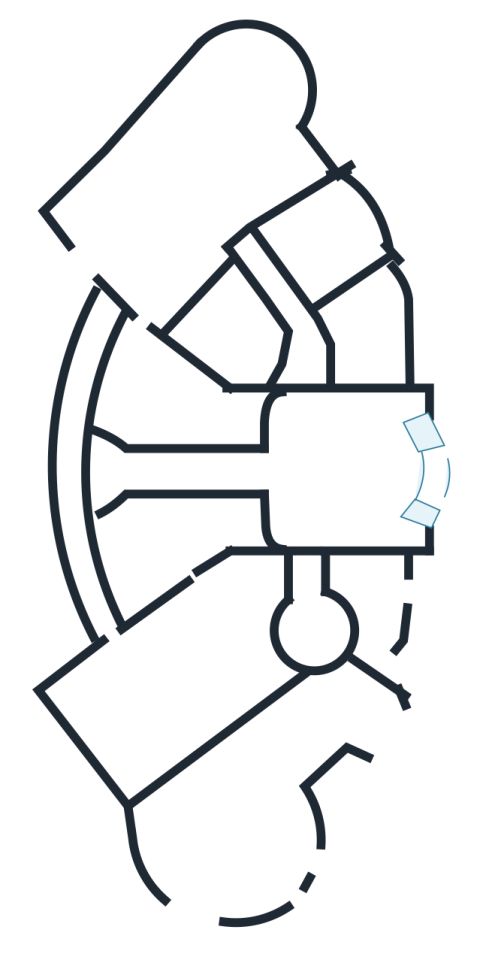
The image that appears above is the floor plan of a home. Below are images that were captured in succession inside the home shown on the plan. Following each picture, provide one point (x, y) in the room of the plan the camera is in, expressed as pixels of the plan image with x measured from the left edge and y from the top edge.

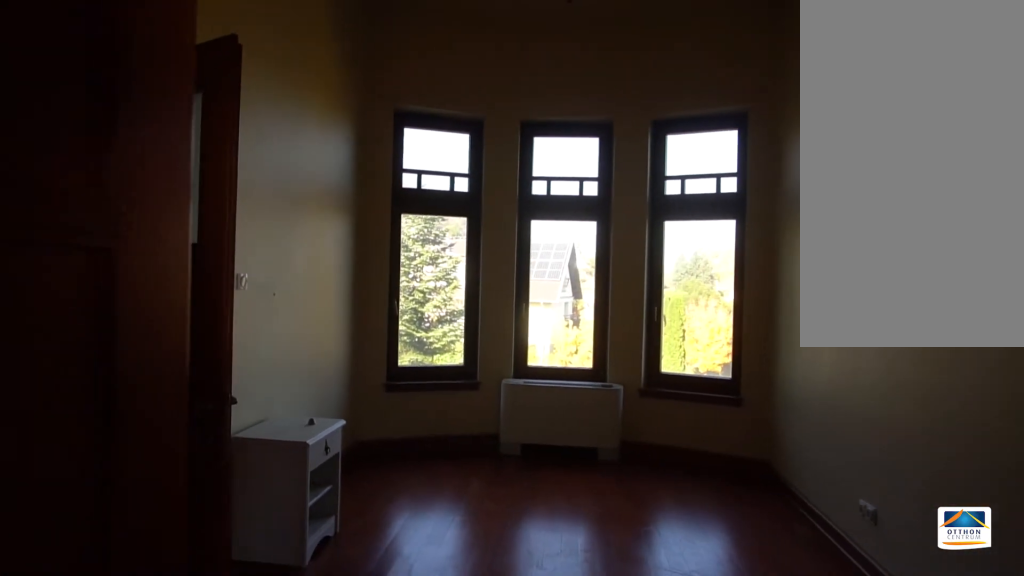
(376, 643)
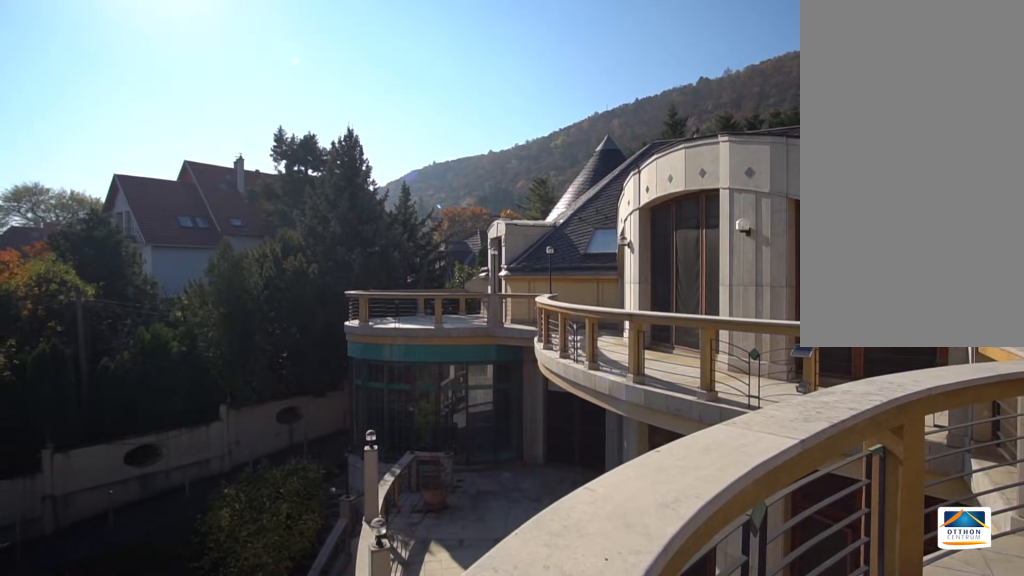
(183, 878)
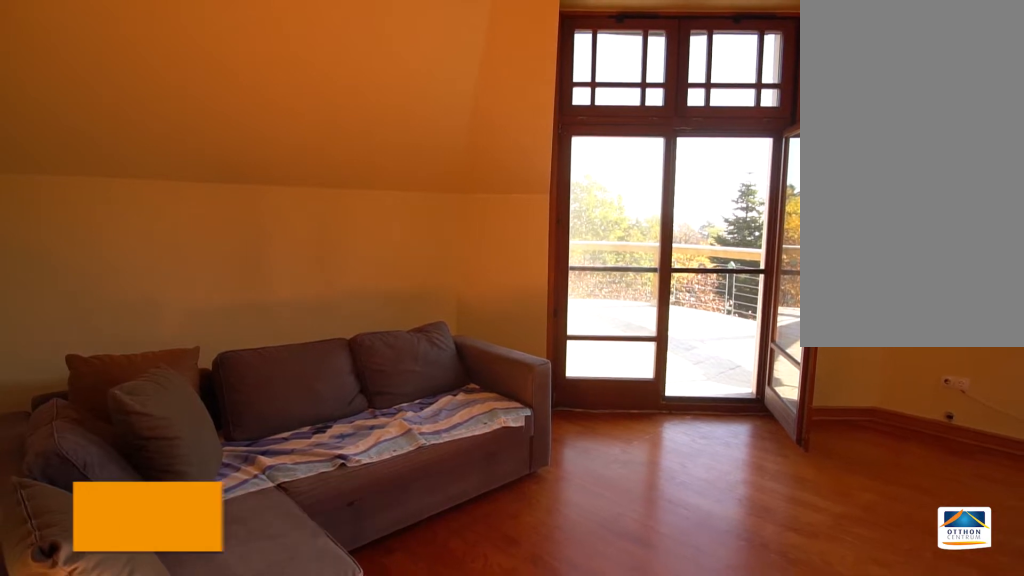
(326, 709)
